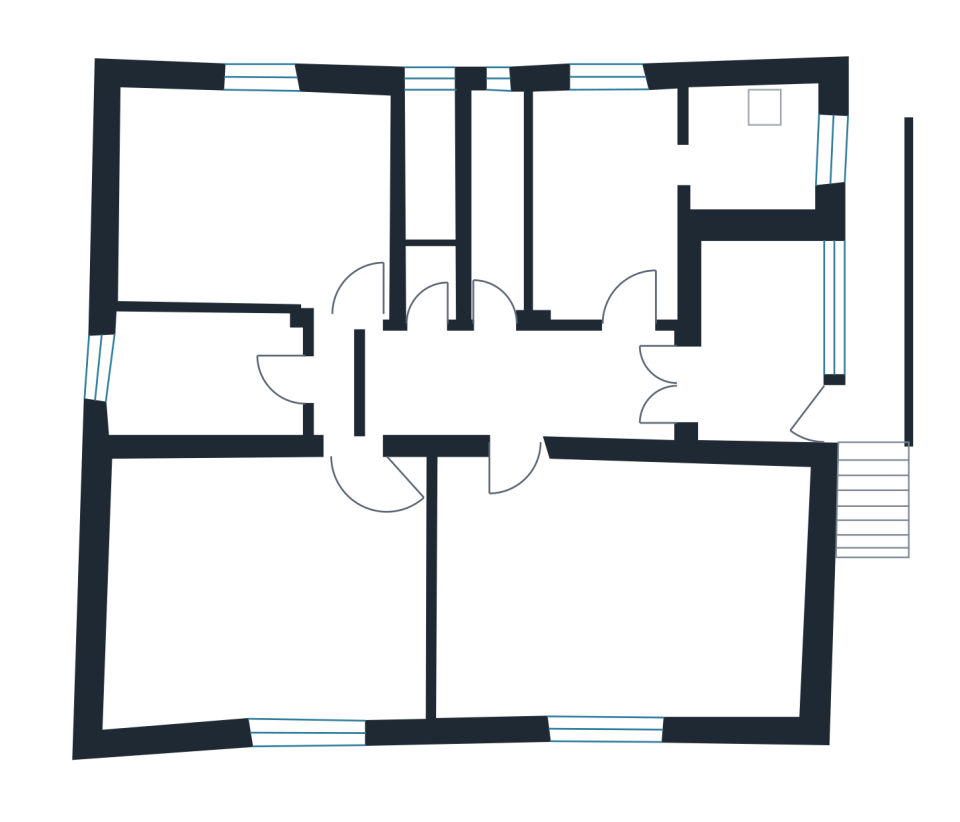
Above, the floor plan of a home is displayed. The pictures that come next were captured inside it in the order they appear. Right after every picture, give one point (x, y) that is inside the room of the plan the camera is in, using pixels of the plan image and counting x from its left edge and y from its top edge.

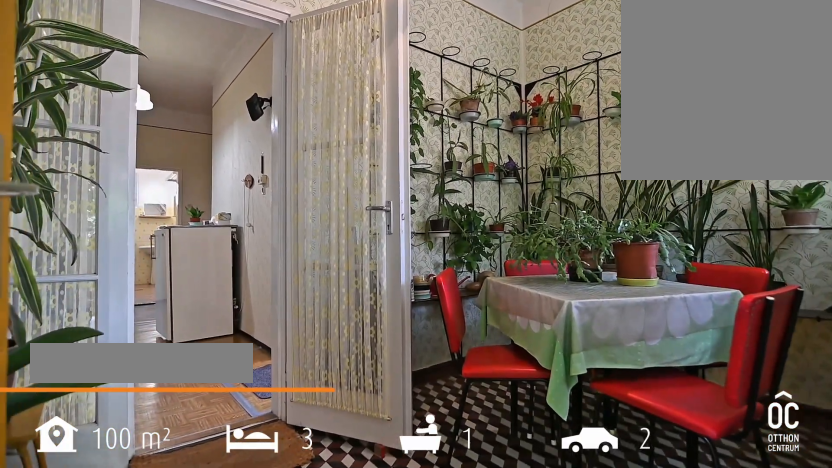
(762, 337)
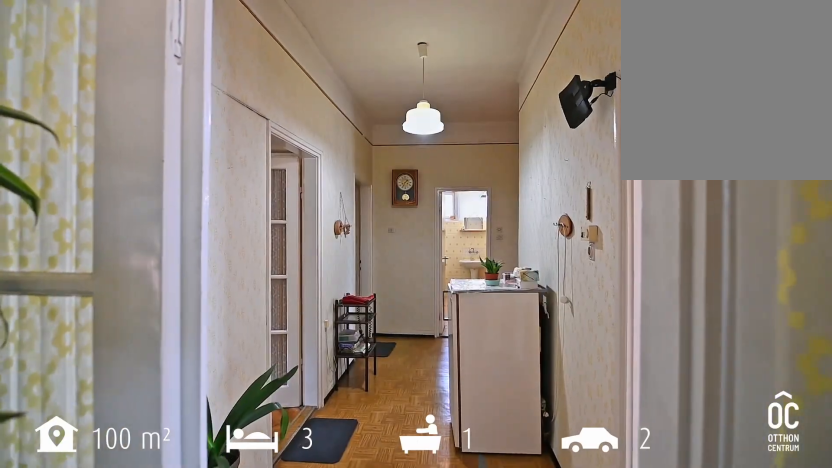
(762, 338)
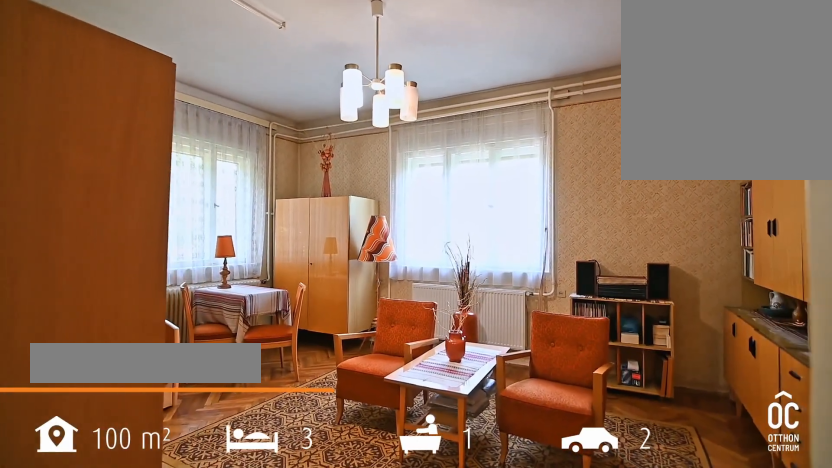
(629, 588)
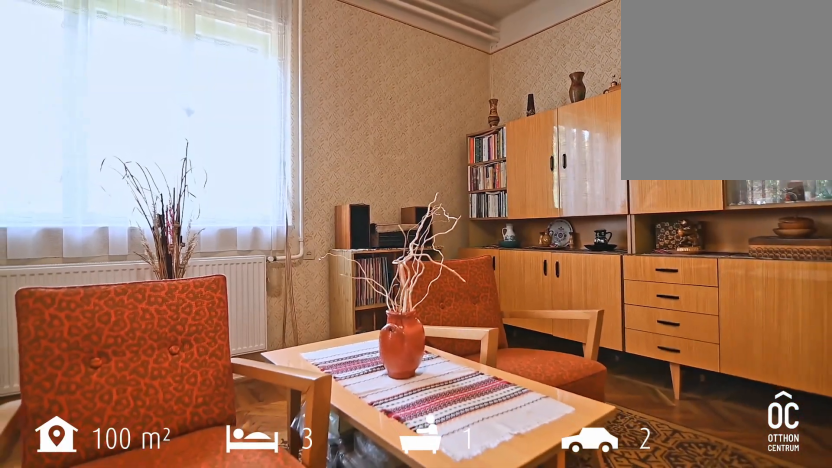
(629, 588)
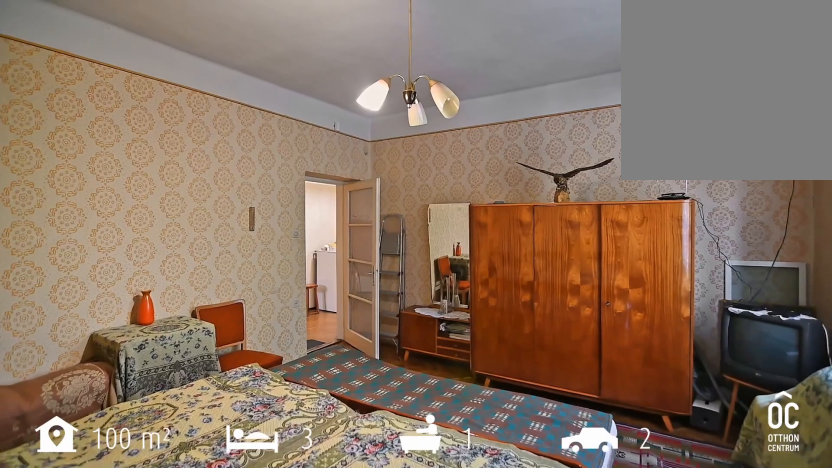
(259, 588)
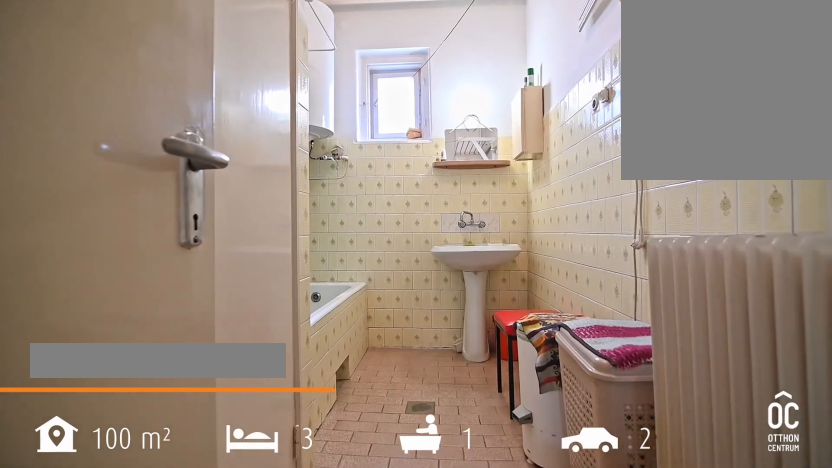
(211, 369)
